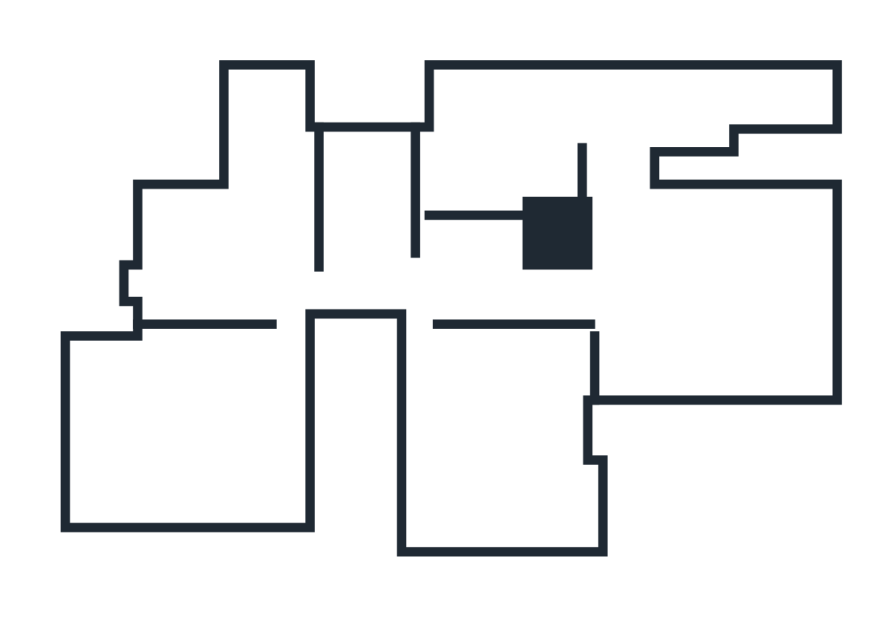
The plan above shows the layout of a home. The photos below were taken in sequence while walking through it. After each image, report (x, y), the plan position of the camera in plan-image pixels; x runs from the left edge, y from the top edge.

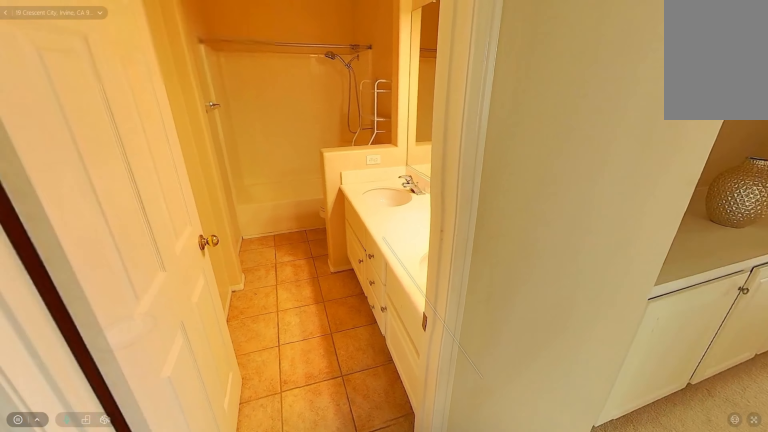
(344, 264)
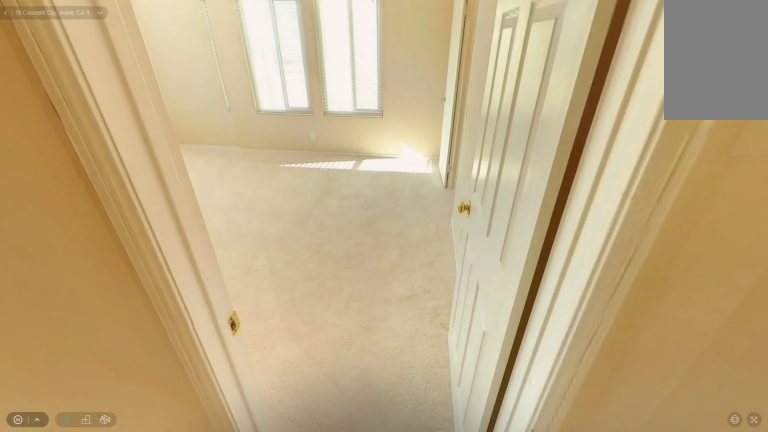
(393, 280)
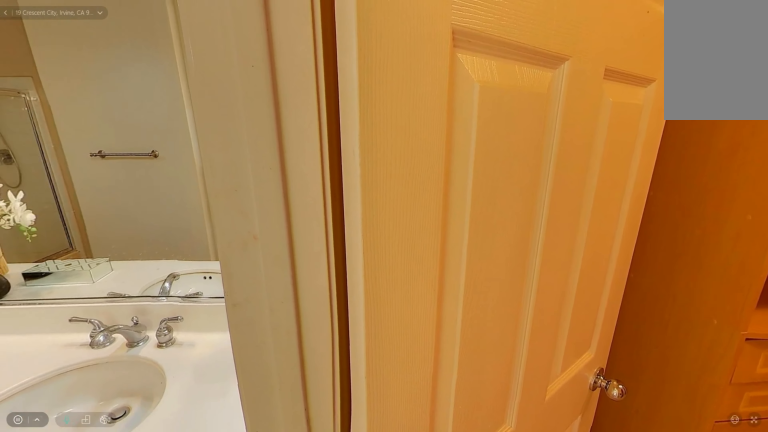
(663, 113)
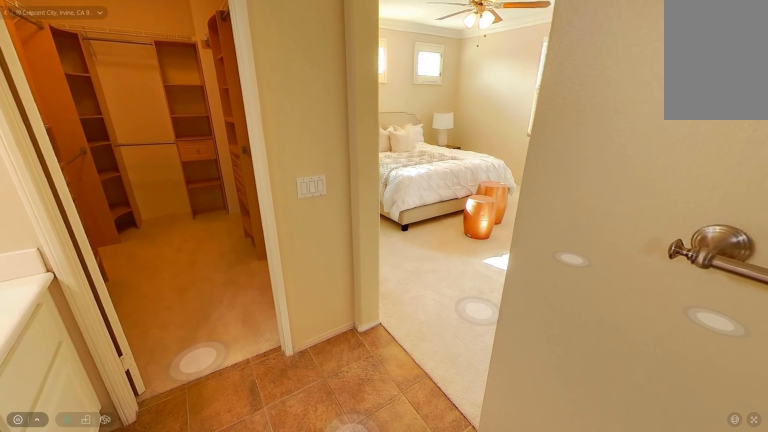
(571, 113)
